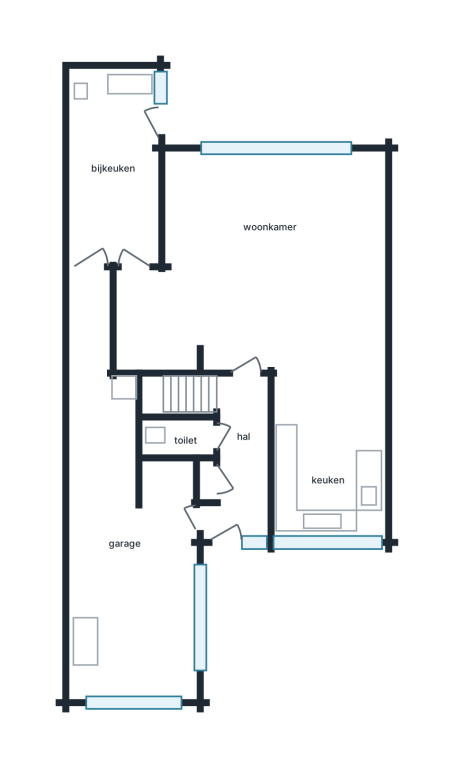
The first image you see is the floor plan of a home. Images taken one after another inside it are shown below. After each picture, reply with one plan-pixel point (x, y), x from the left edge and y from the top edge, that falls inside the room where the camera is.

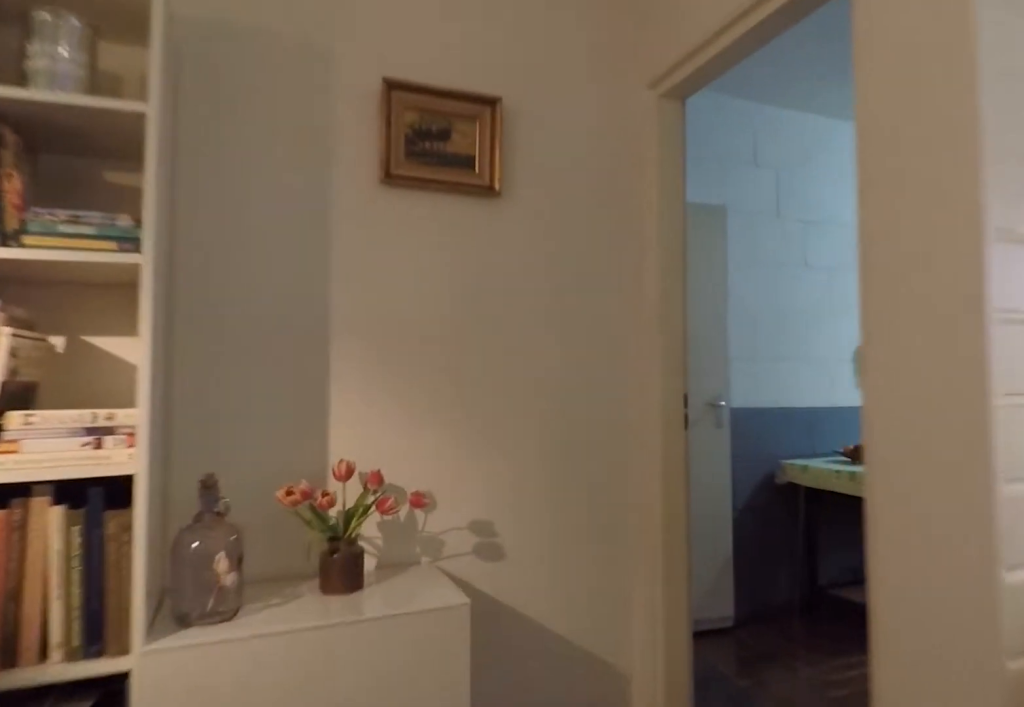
(188, 300)
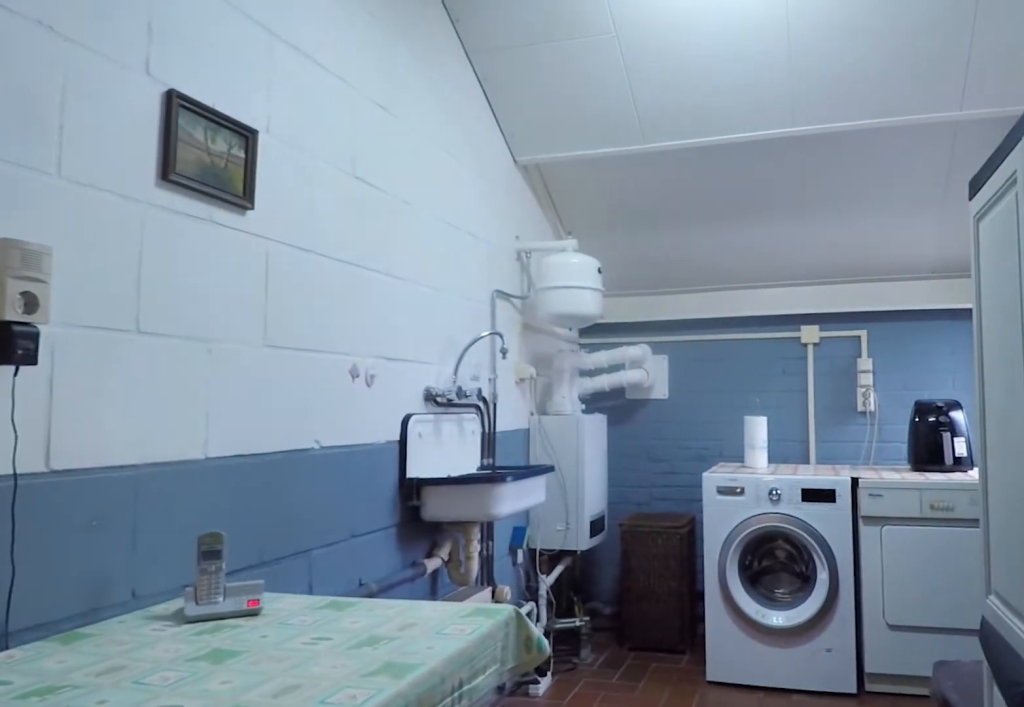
(113, 167)
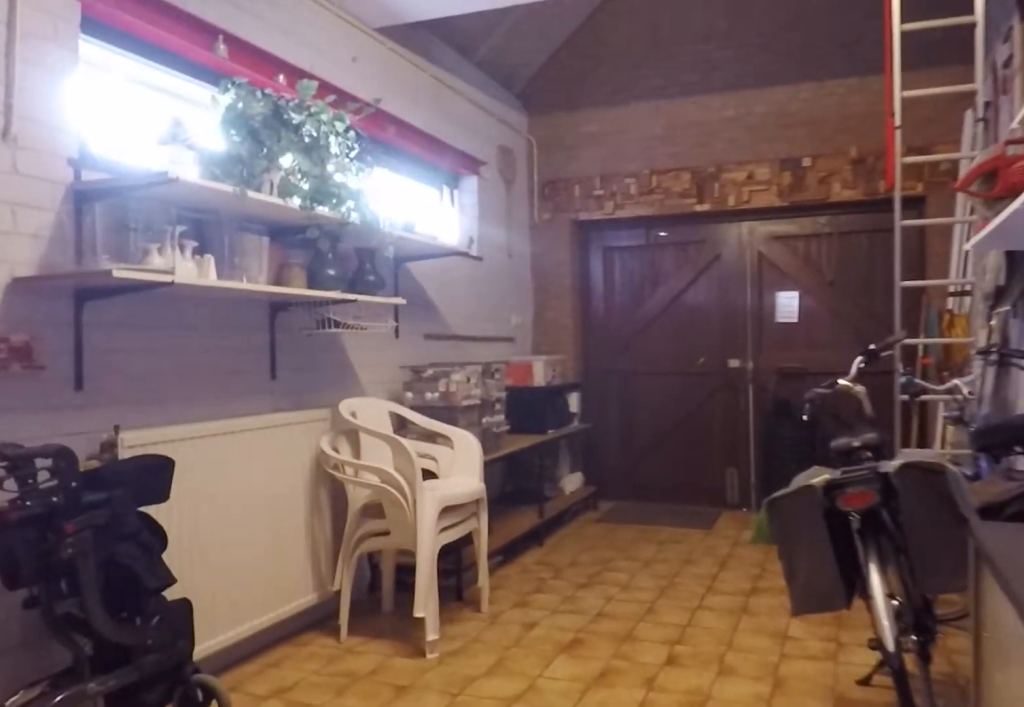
(127, 525)
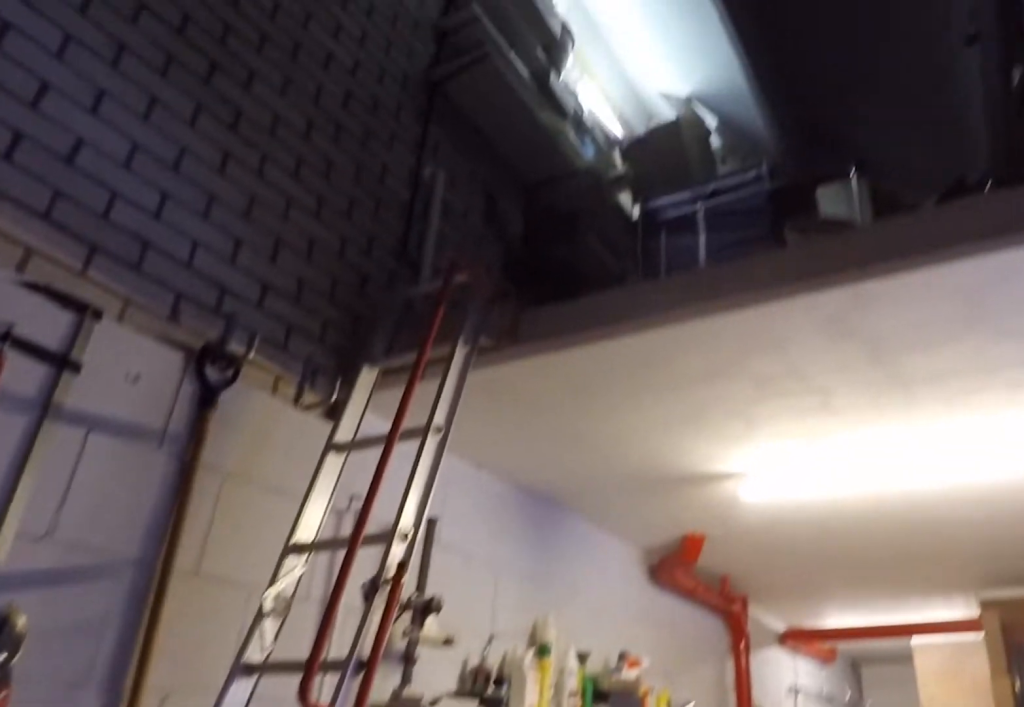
(127, 525)
